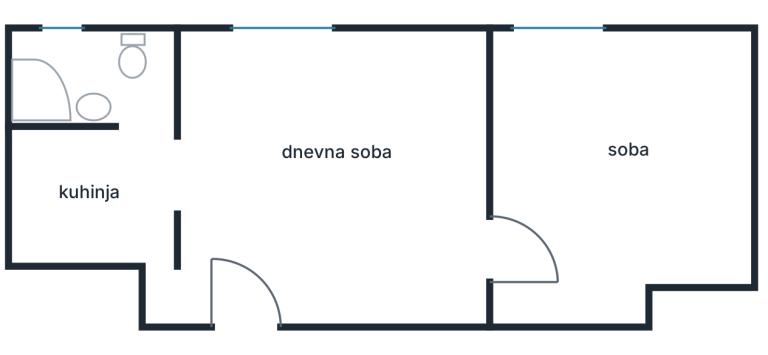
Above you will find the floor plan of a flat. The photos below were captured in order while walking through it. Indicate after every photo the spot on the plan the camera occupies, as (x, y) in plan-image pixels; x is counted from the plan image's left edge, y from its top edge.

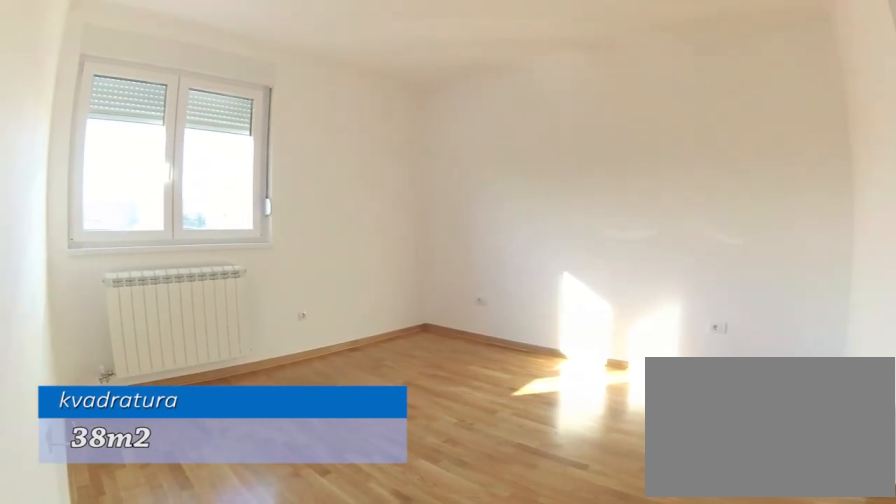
(510, 274)
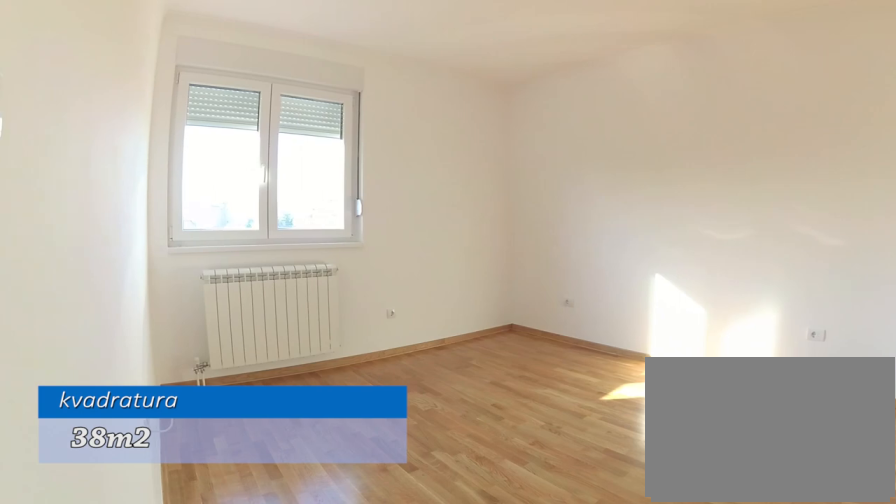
(515, 277)
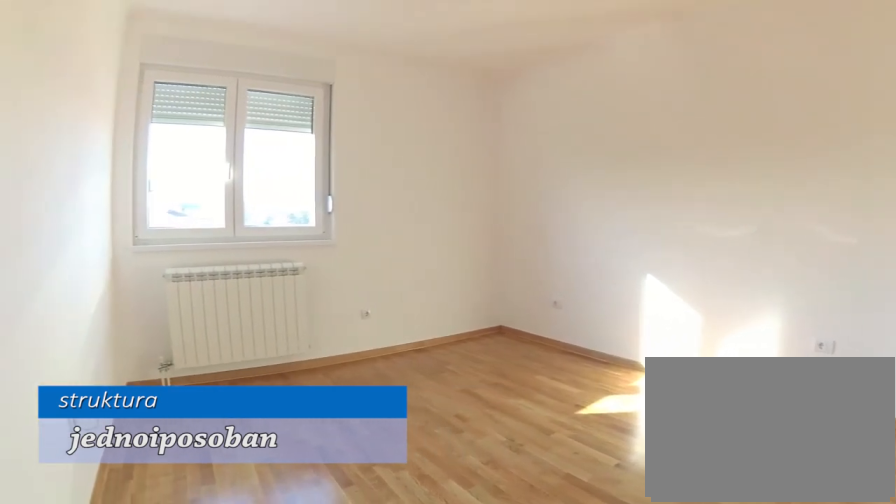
(539, 275)
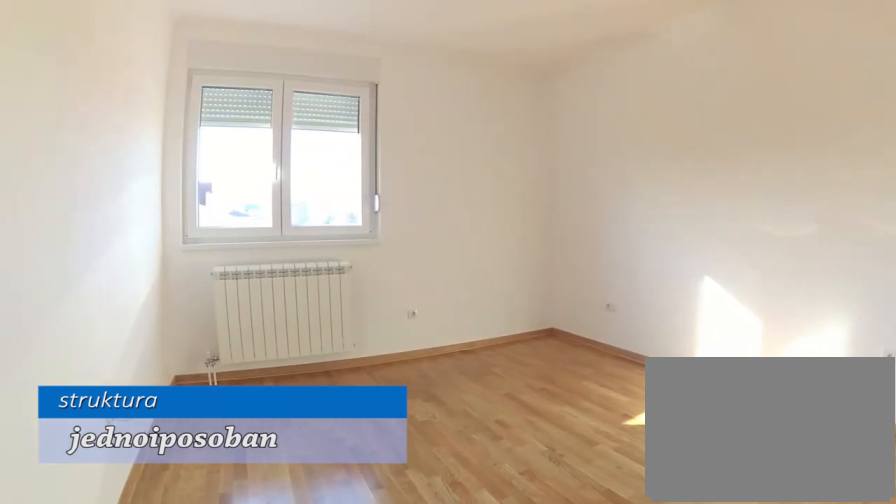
(544, 276)
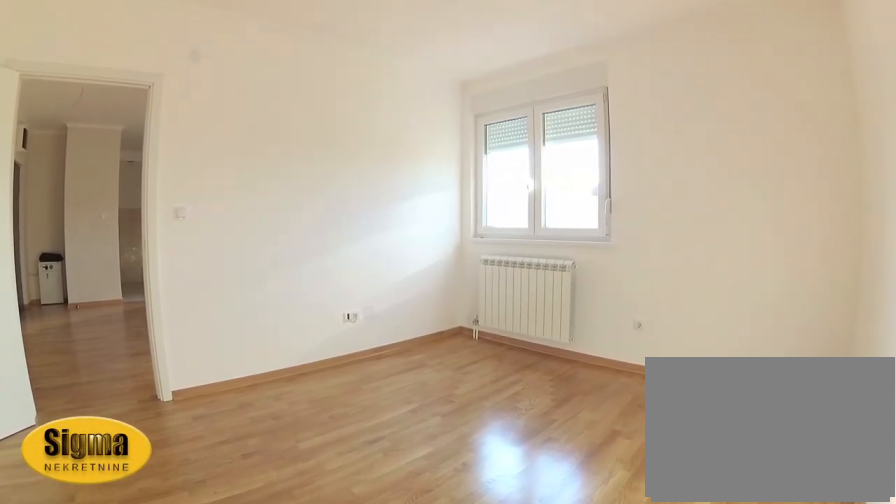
(713, 260)
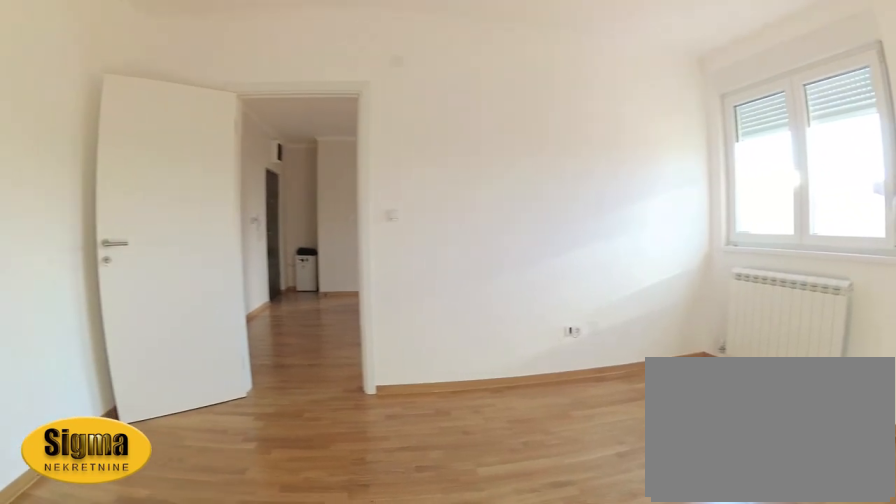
(719, 212)
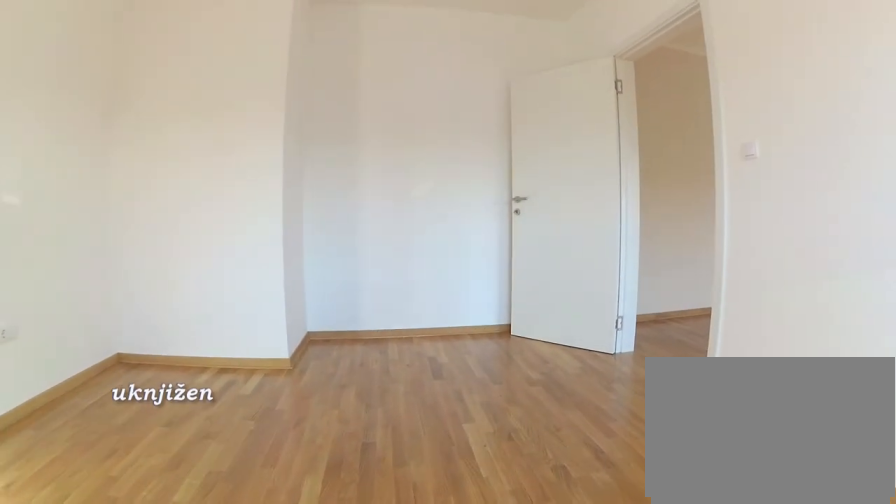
(617, 107)
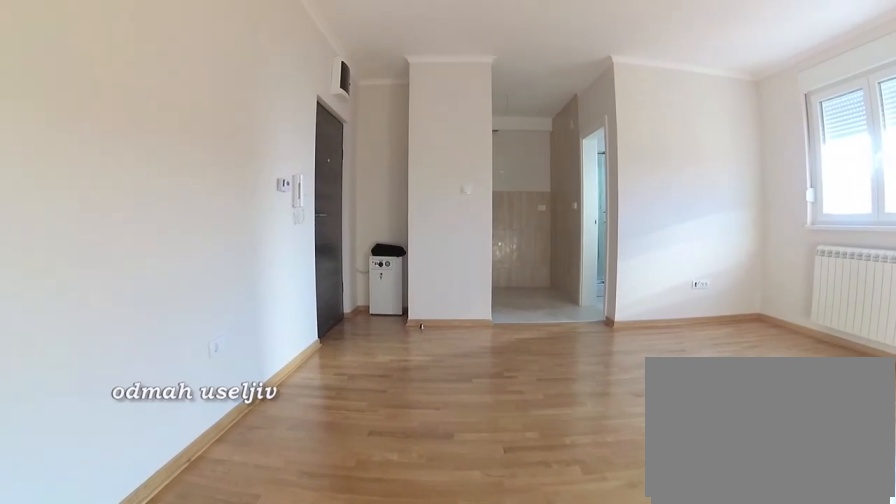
(496, 243)
